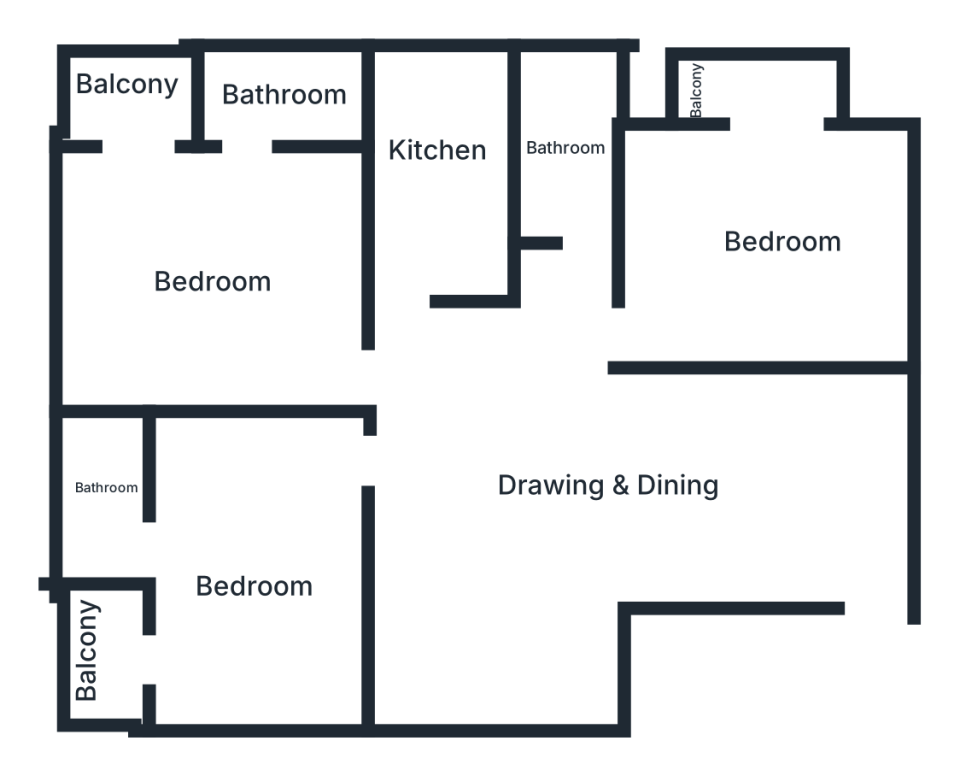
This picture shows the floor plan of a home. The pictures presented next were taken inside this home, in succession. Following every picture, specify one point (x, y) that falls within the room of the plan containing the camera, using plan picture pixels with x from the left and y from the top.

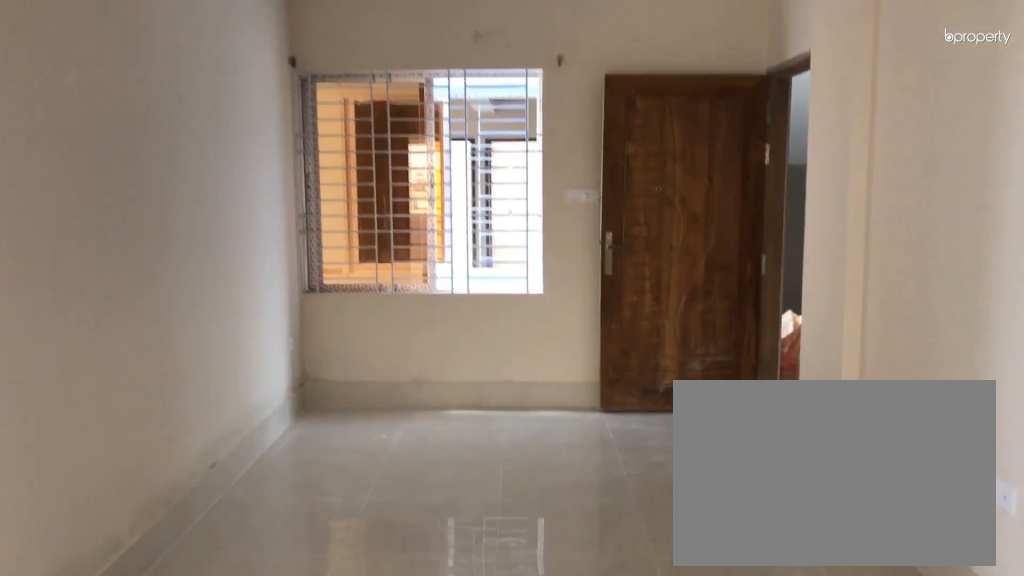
(573, 491)
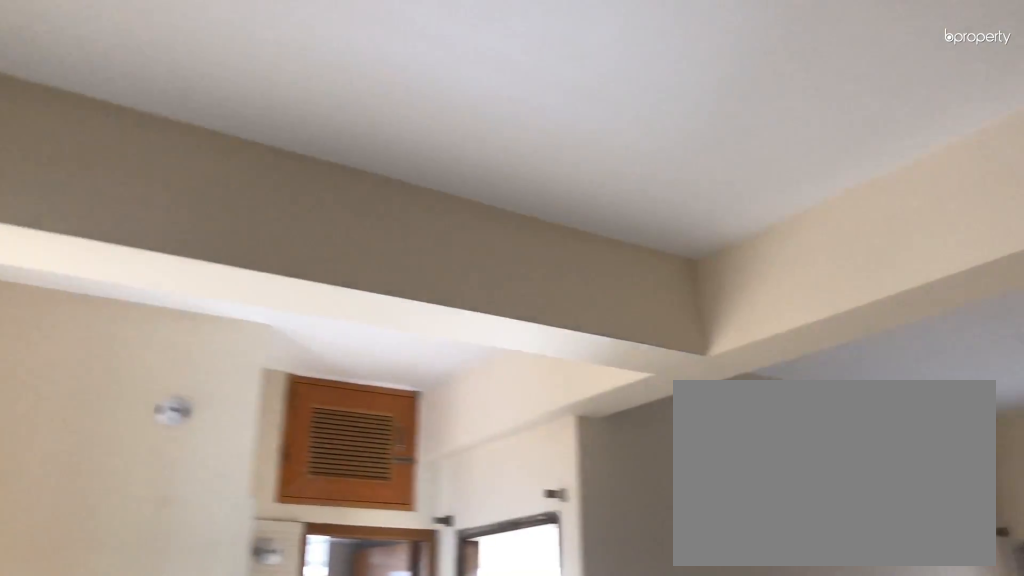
(572, 490)
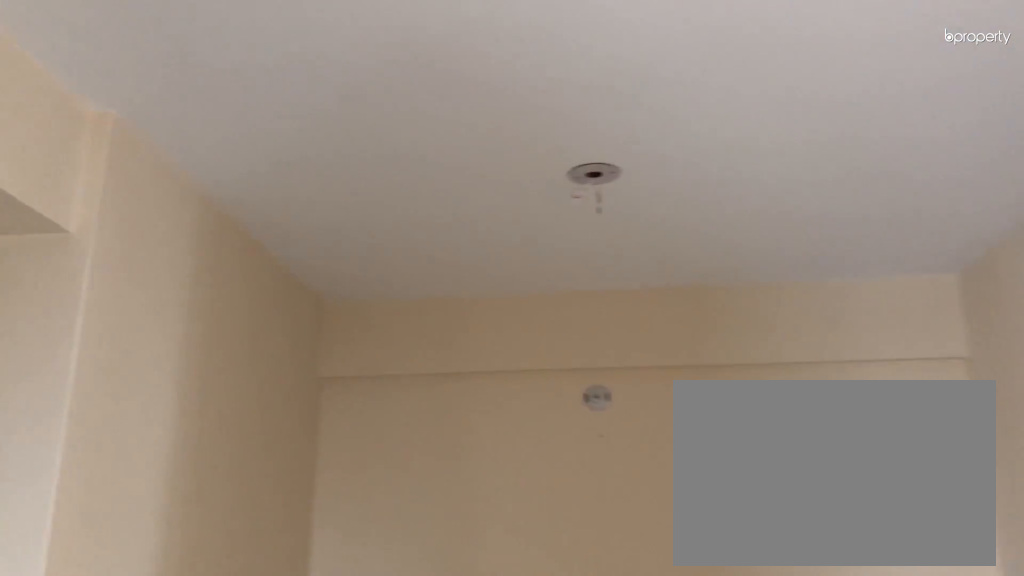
(512, 583)
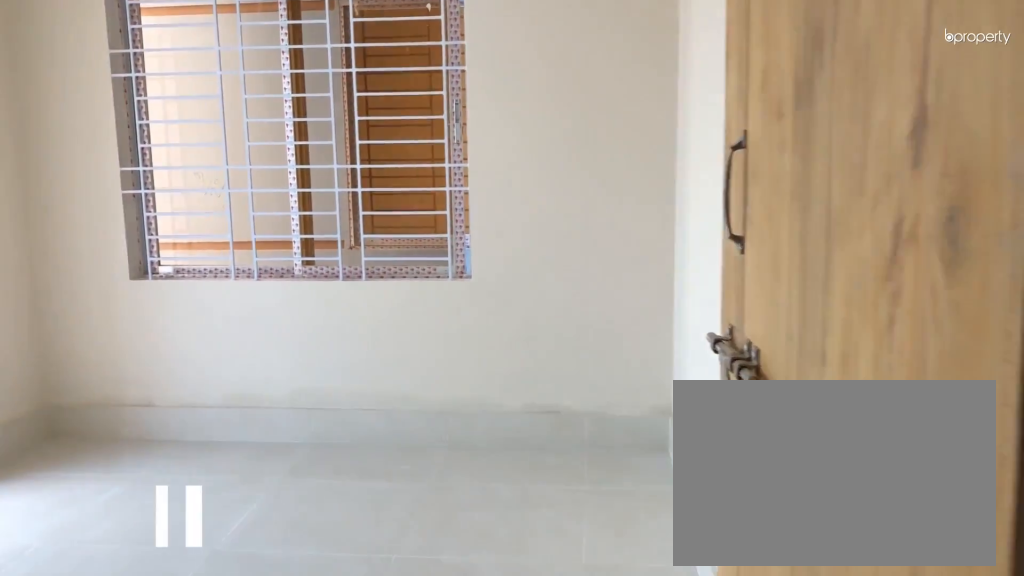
(662, 322)
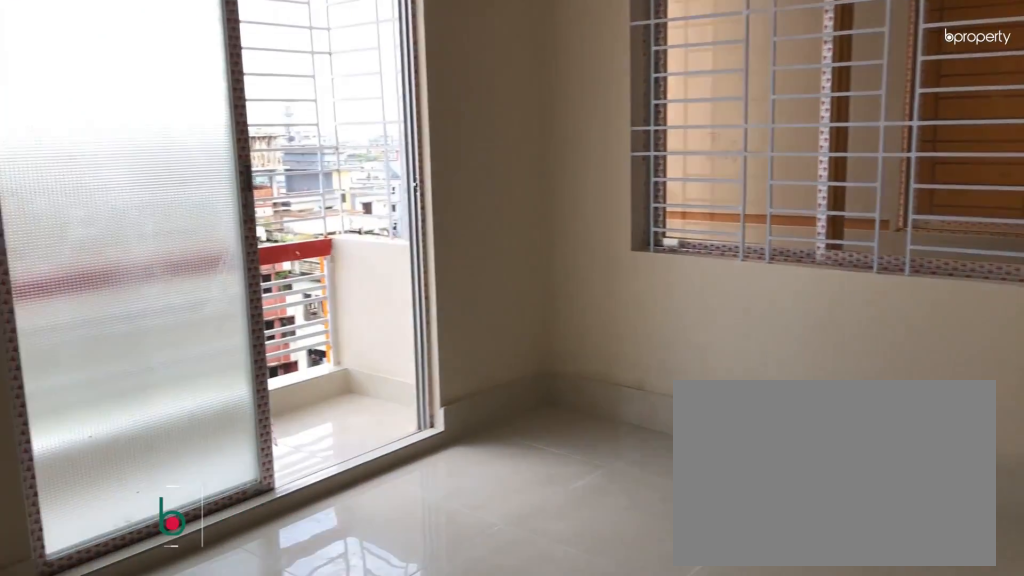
(765, 249)
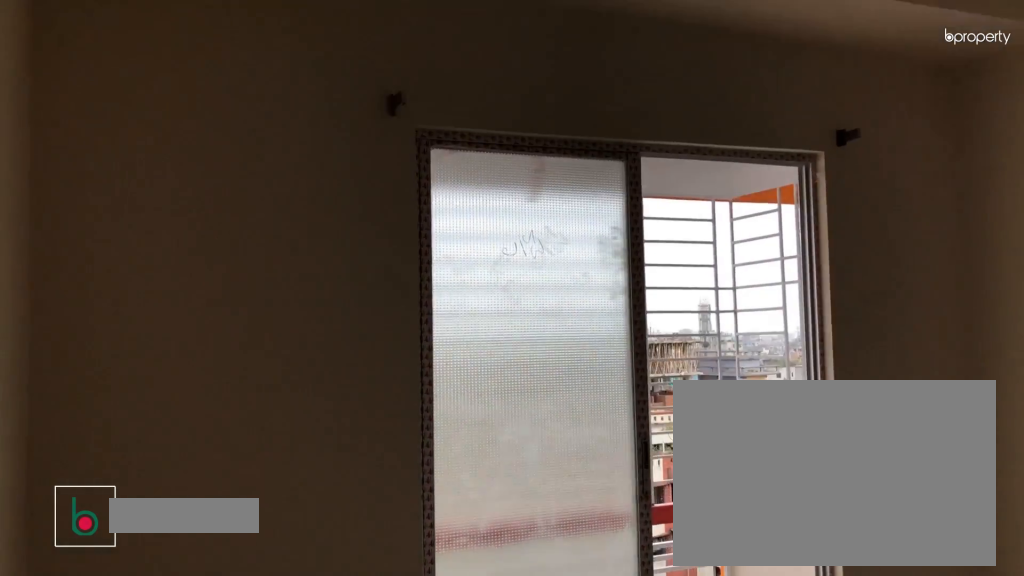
(765, 249)
